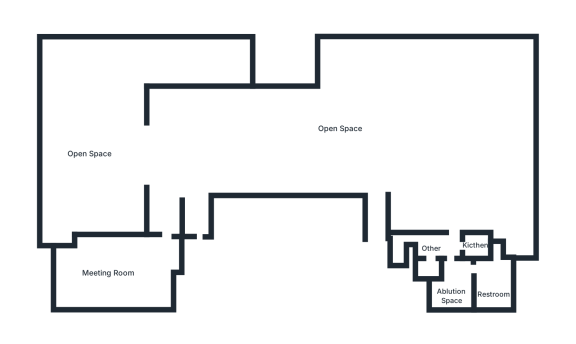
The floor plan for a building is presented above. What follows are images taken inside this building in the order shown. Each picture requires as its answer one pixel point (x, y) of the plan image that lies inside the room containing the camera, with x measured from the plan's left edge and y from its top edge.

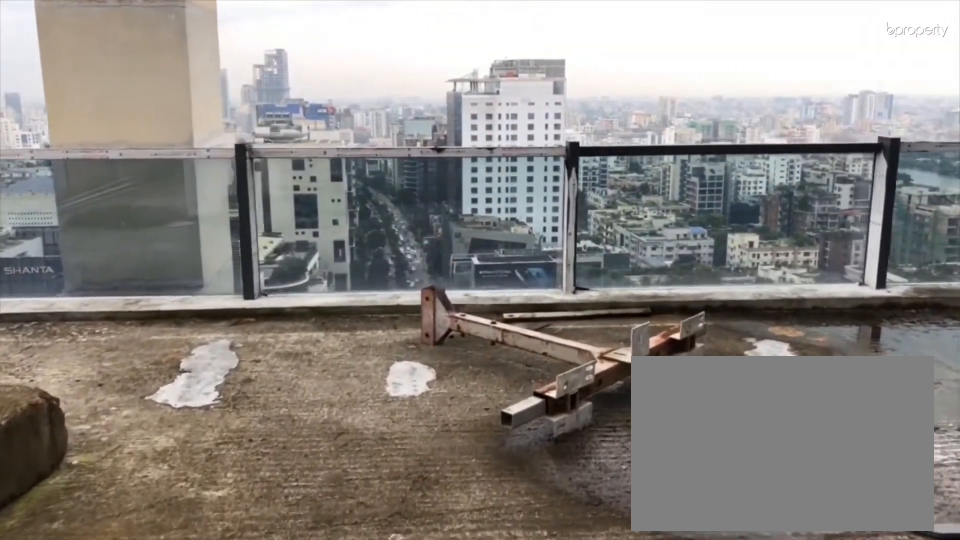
(108, 71)
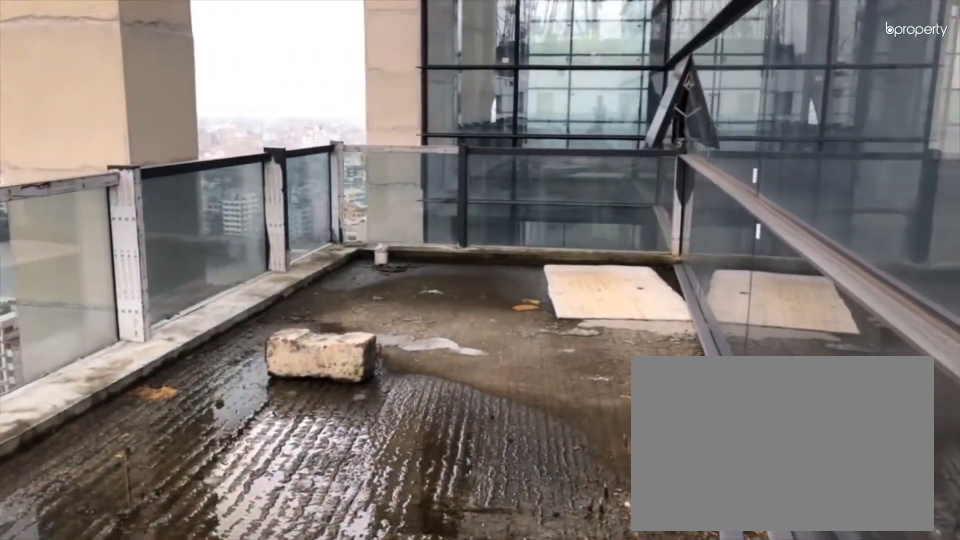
(108, 71)
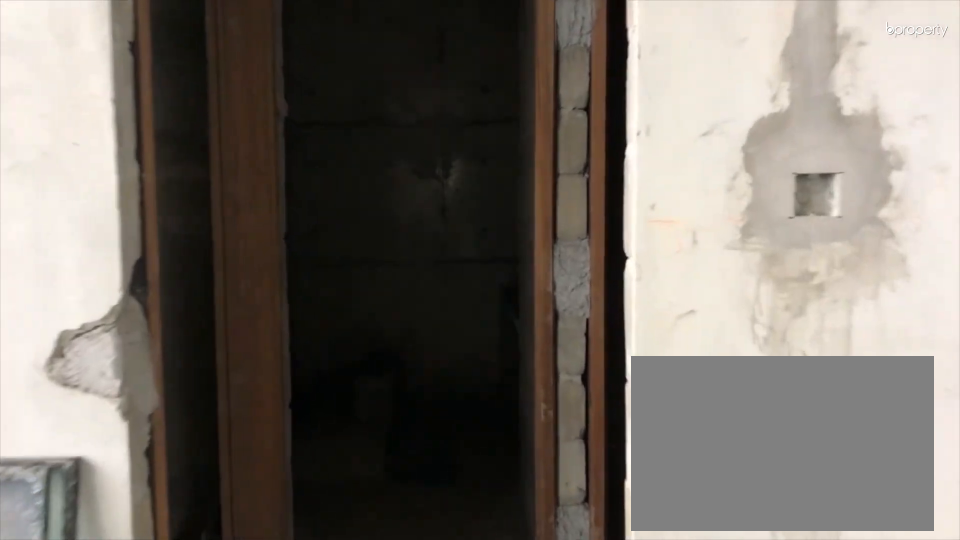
(453, 180)
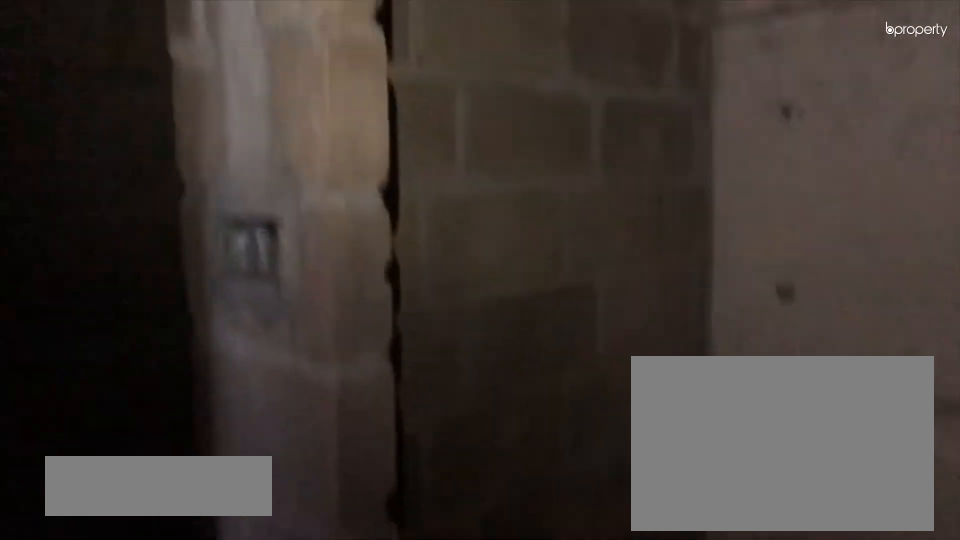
(458, 280)
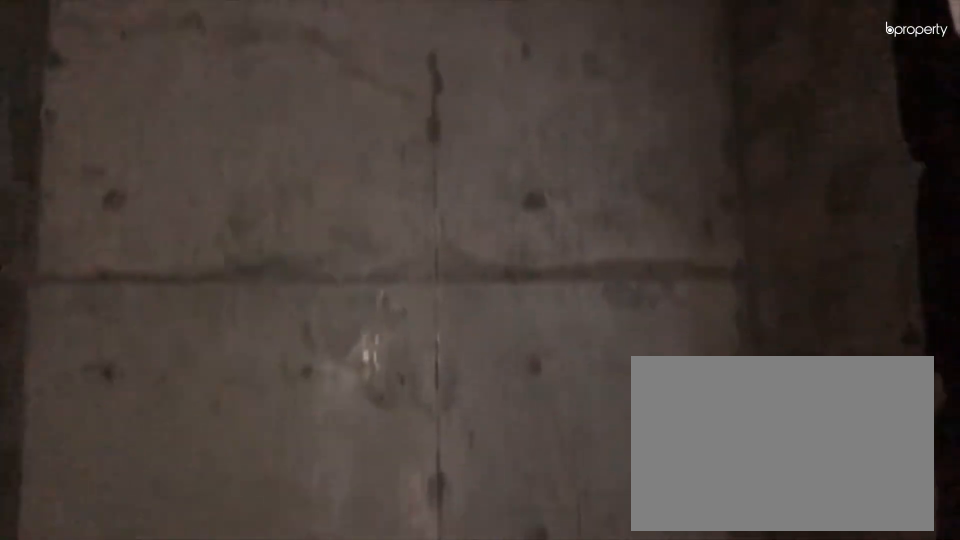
(458, 280)
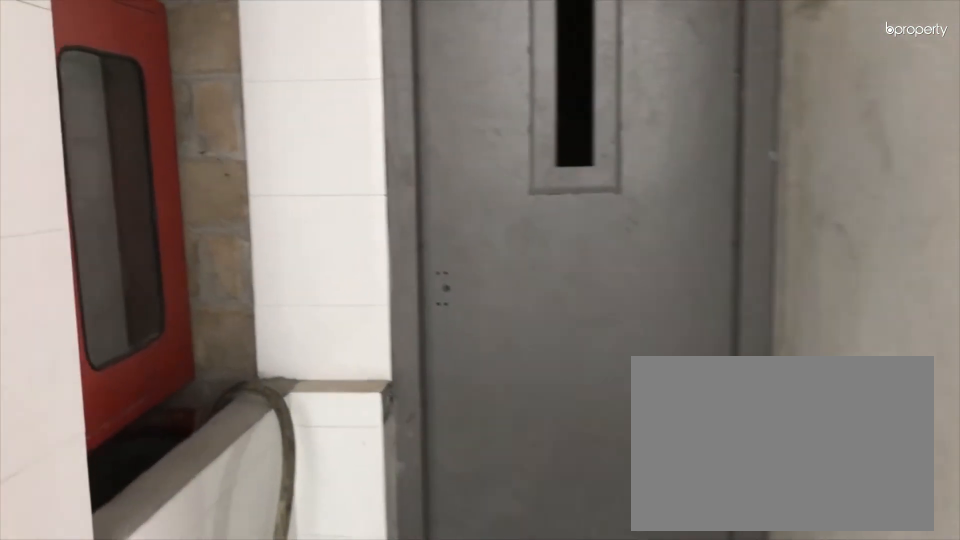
(198, 217)
